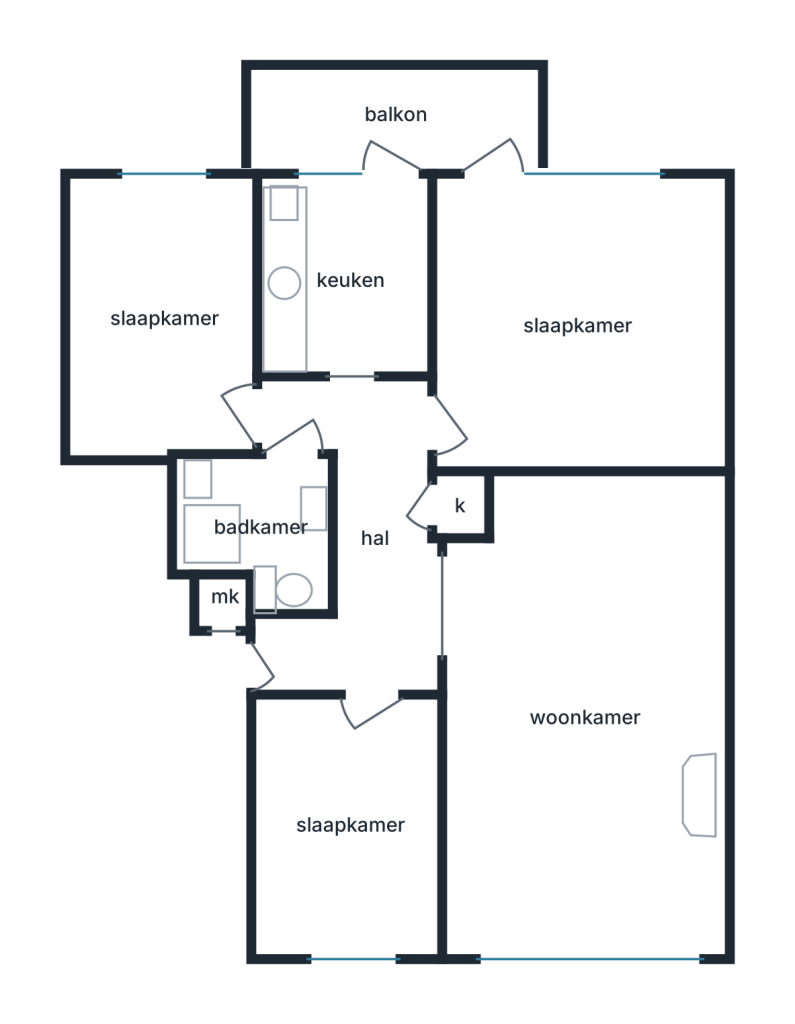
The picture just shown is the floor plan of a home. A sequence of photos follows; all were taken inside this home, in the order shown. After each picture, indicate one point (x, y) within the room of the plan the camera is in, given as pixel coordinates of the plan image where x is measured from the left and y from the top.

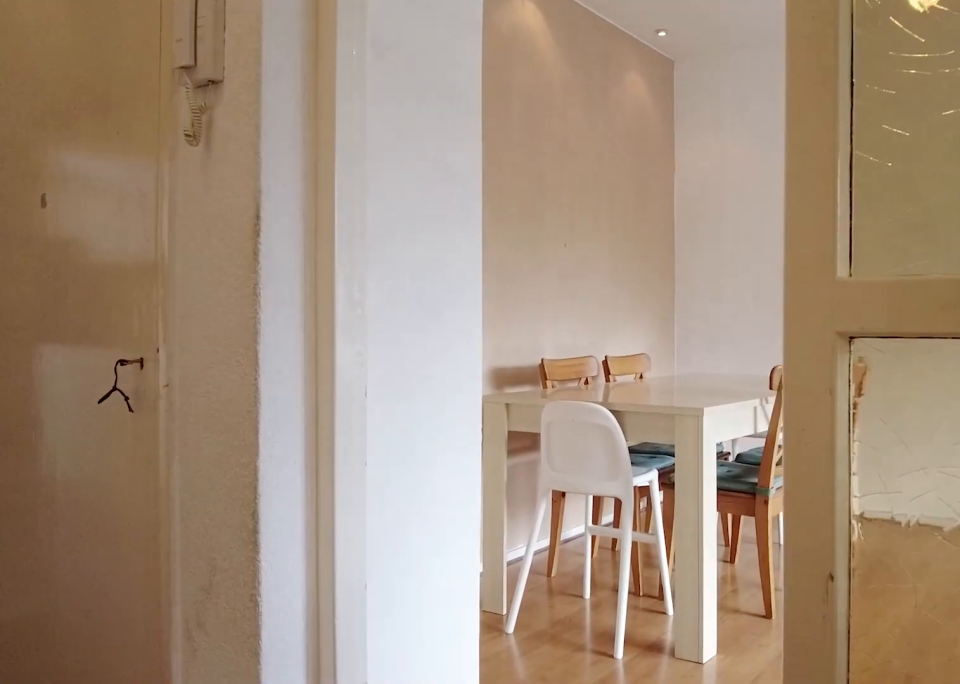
(362, 536)
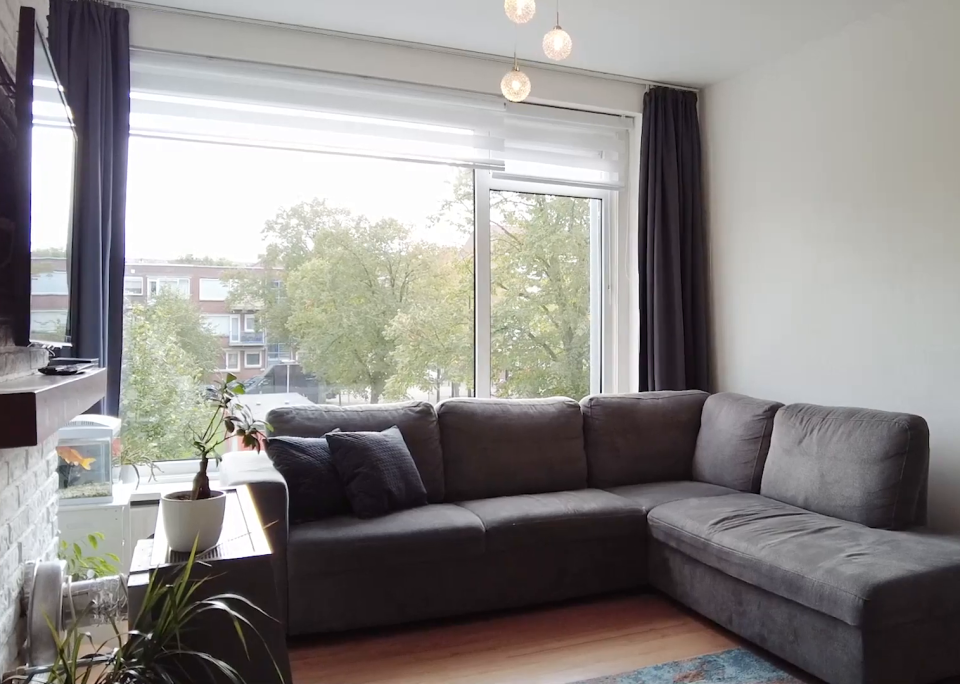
(583, 715)
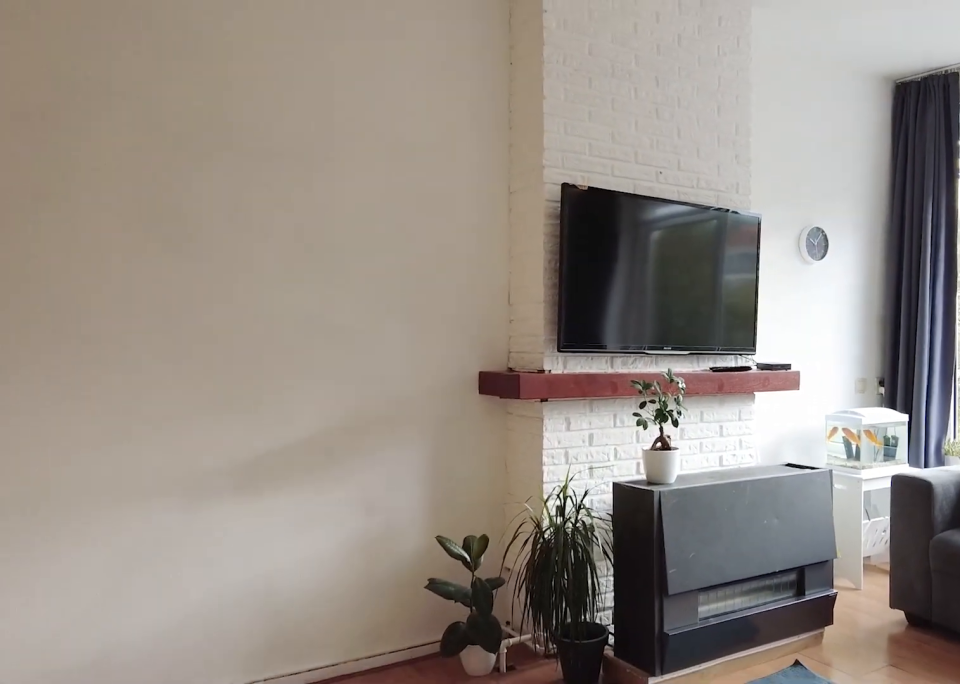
(583, 715)
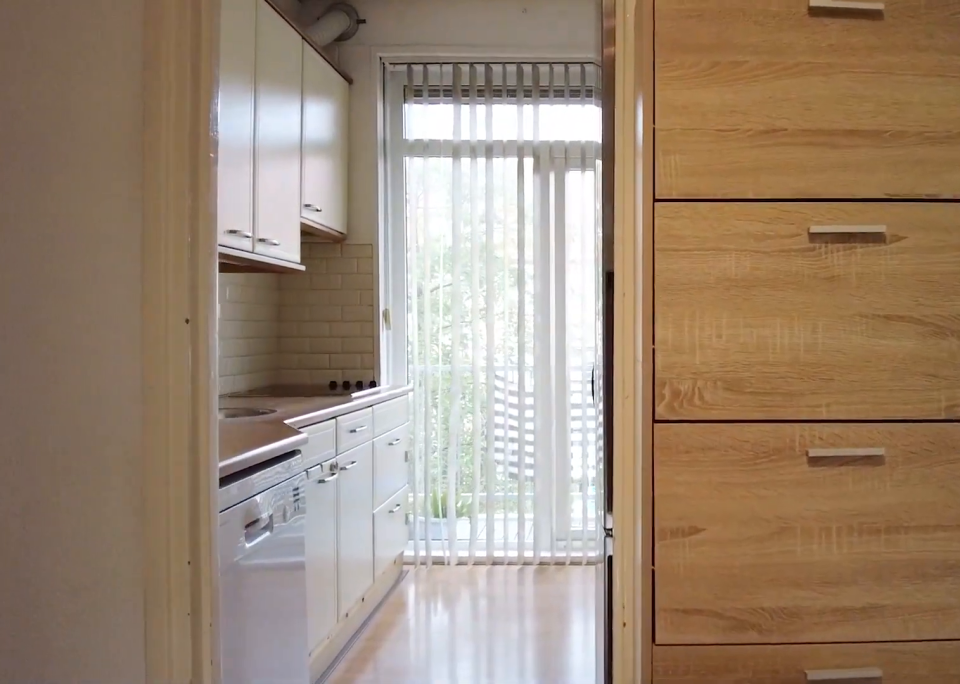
(362, 537)
